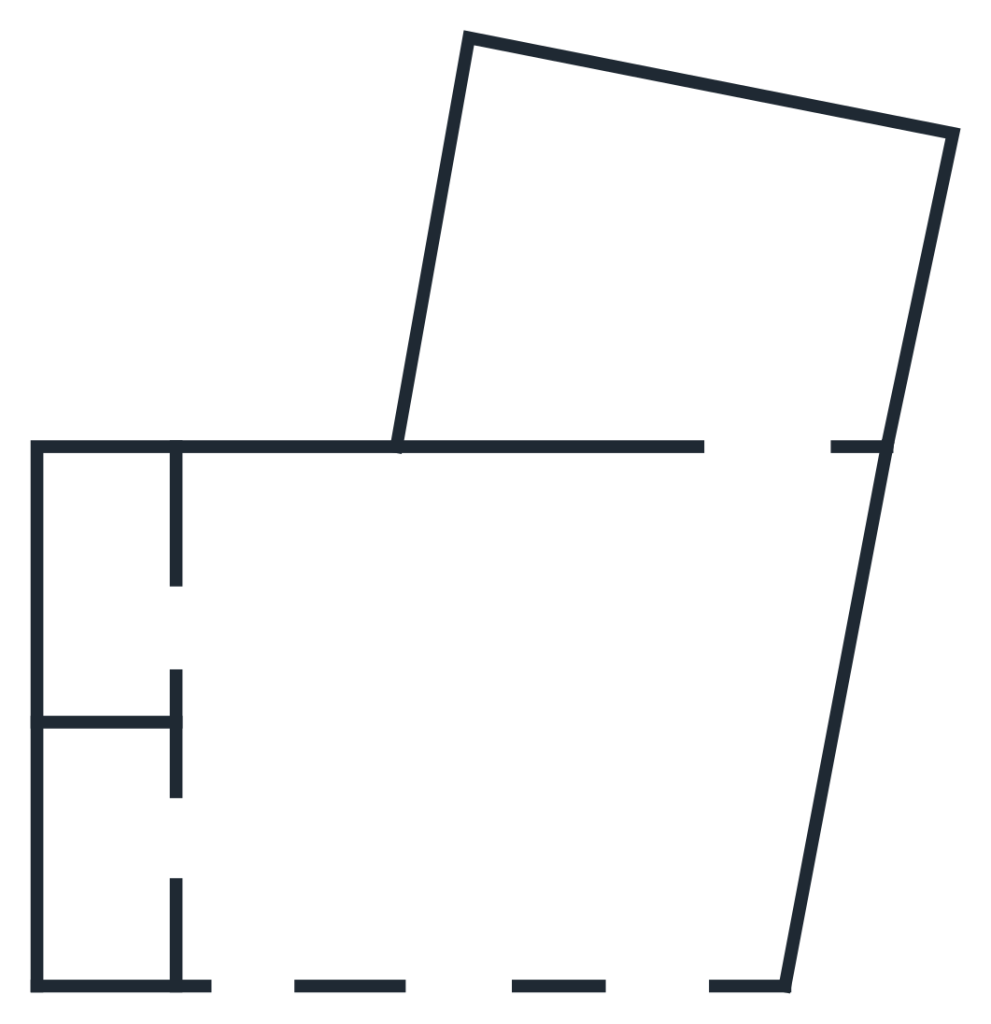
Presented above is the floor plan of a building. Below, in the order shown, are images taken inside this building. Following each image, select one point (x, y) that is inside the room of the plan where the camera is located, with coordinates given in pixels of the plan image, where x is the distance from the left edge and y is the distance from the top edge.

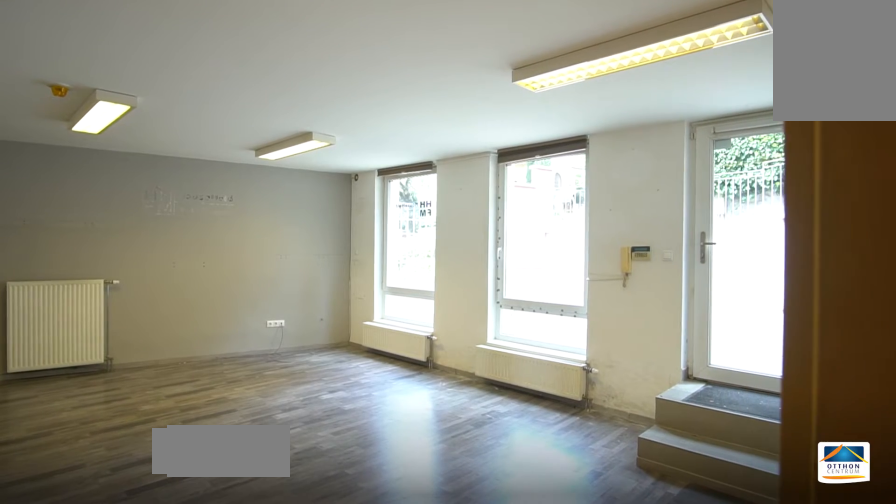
(486, 736)
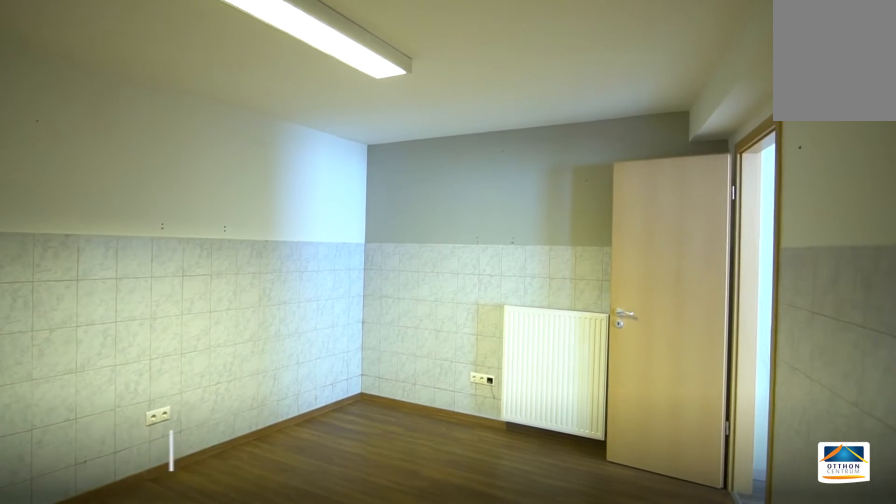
(683, 295)
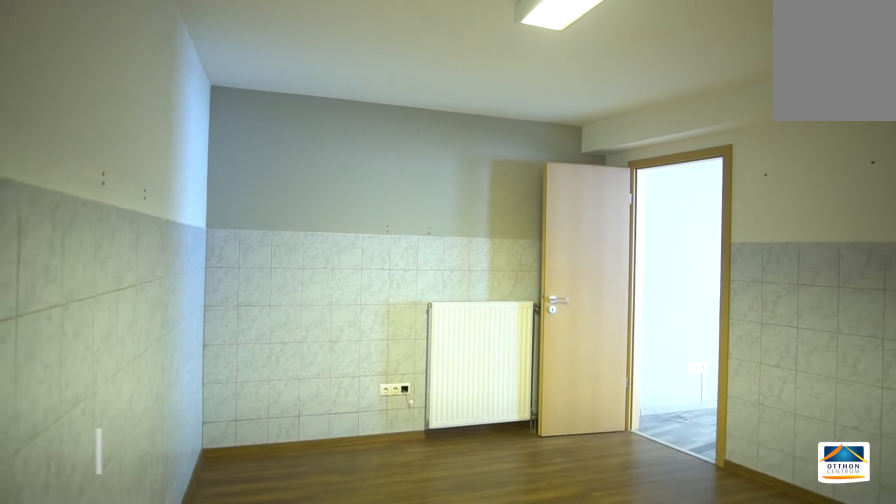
(671, 295)
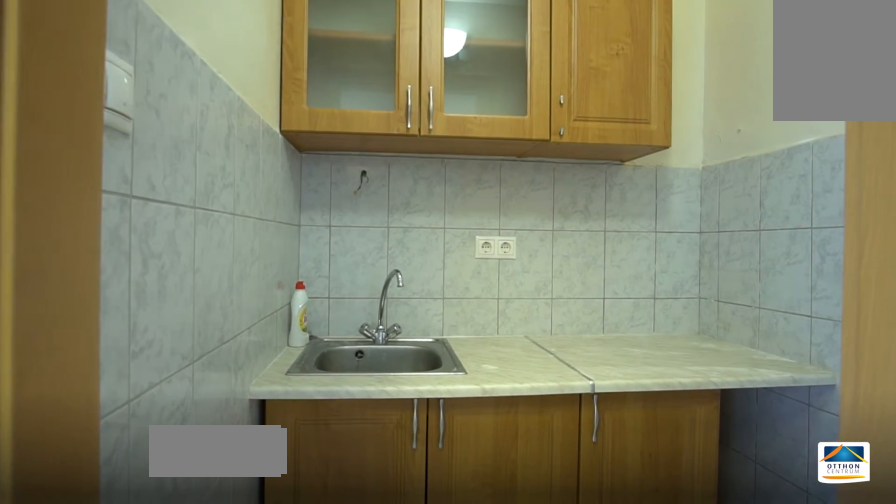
(114, 620)
